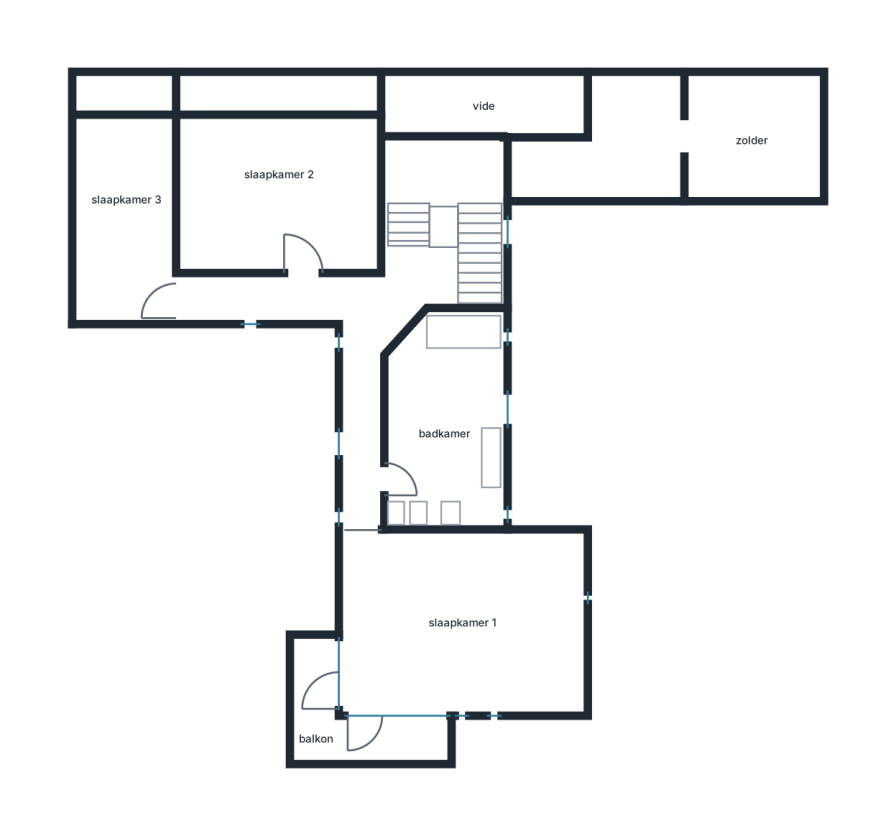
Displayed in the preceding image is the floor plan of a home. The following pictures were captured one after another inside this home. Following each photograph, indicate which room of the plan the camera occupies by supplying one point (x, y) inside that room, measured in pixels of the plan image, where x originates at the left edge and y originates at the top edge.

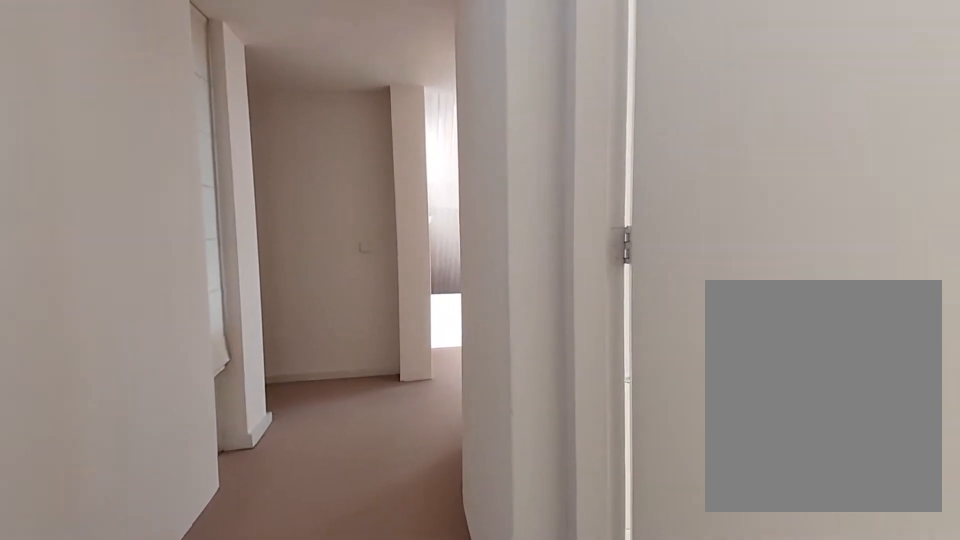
(373, 289)
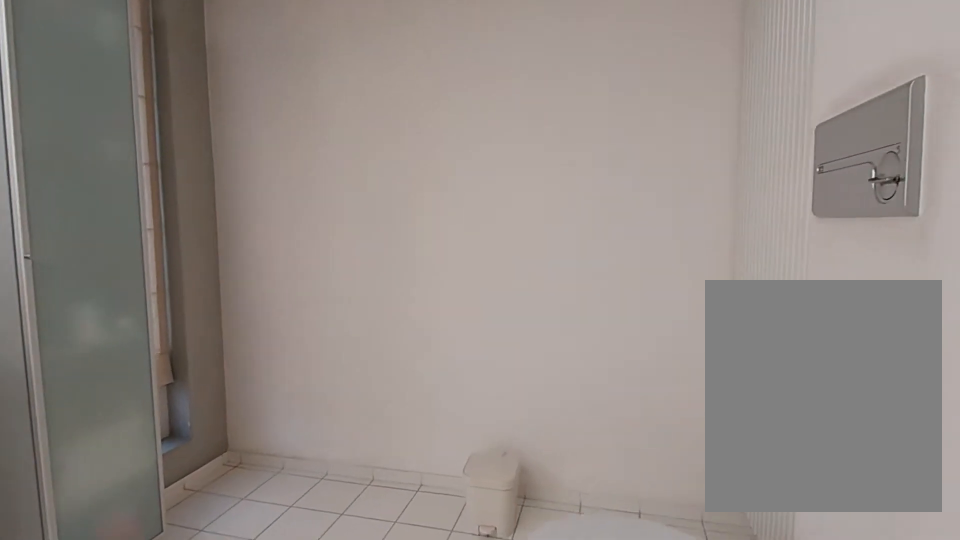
(445, 425)
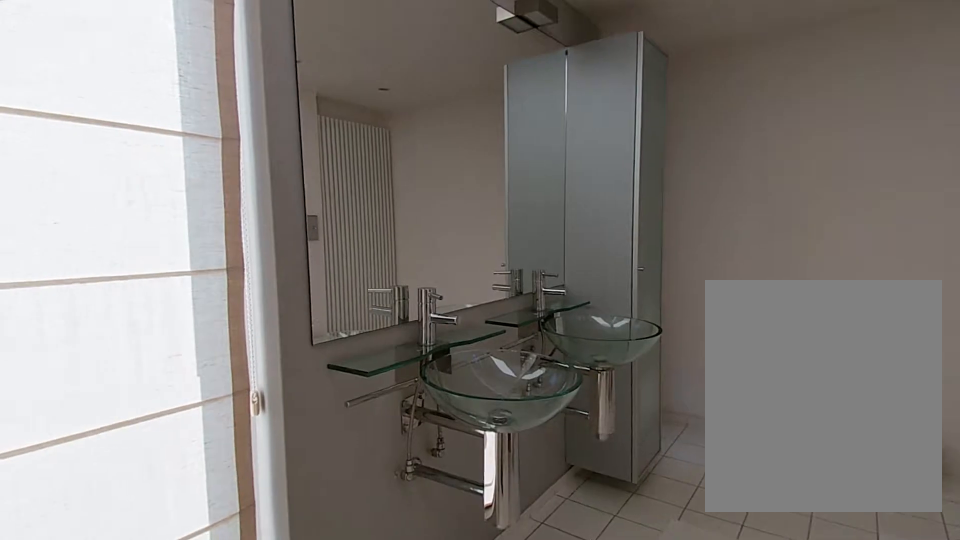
(445, 425)
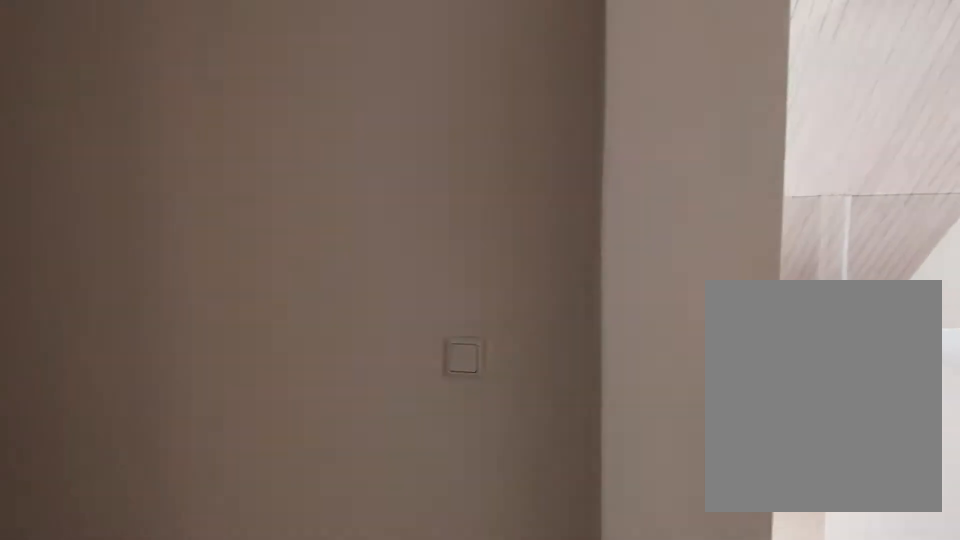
(373, 289)
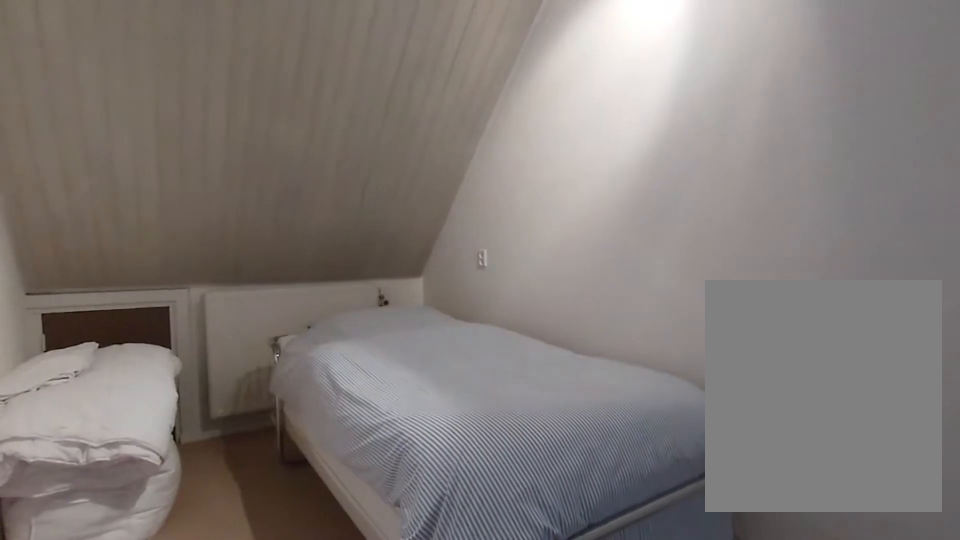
(126, 219)
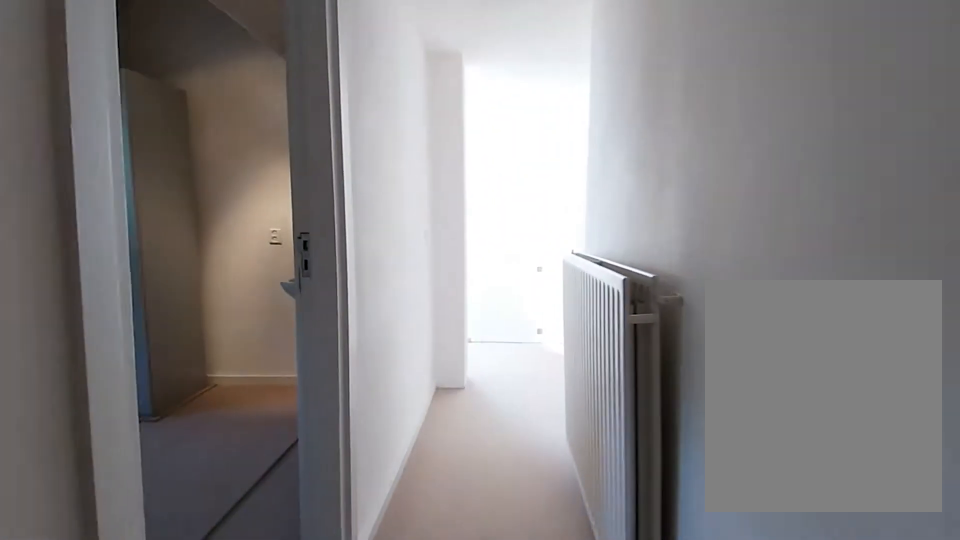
(373, 289)
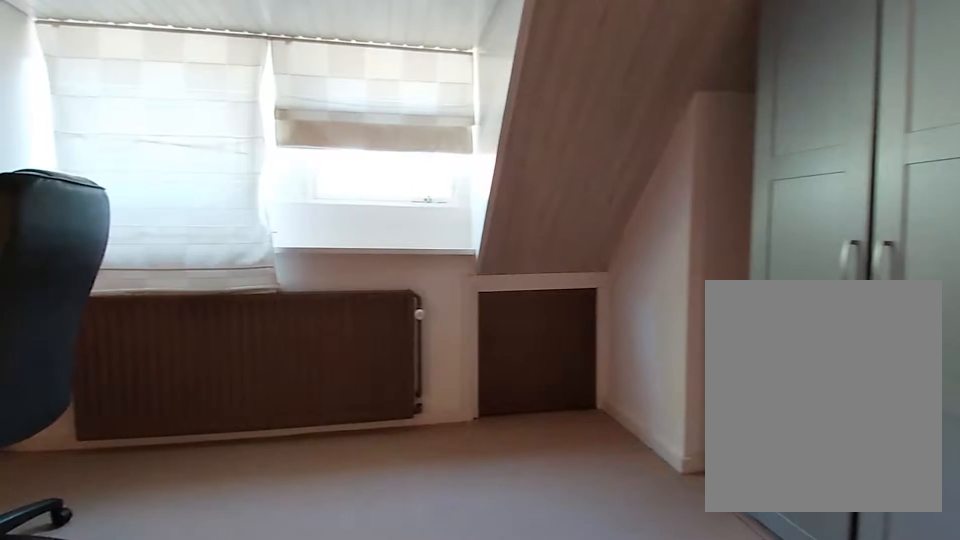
(276, 195)
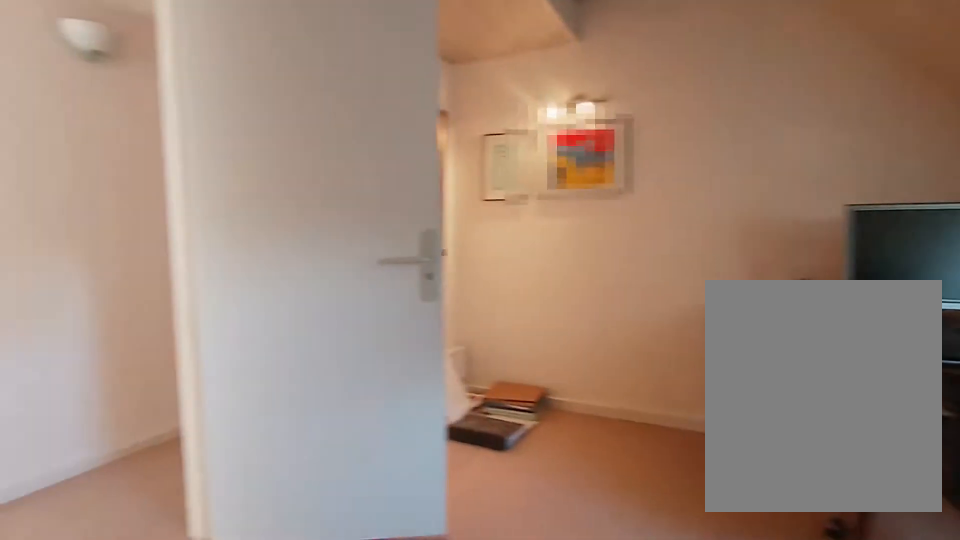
(276, 195)
